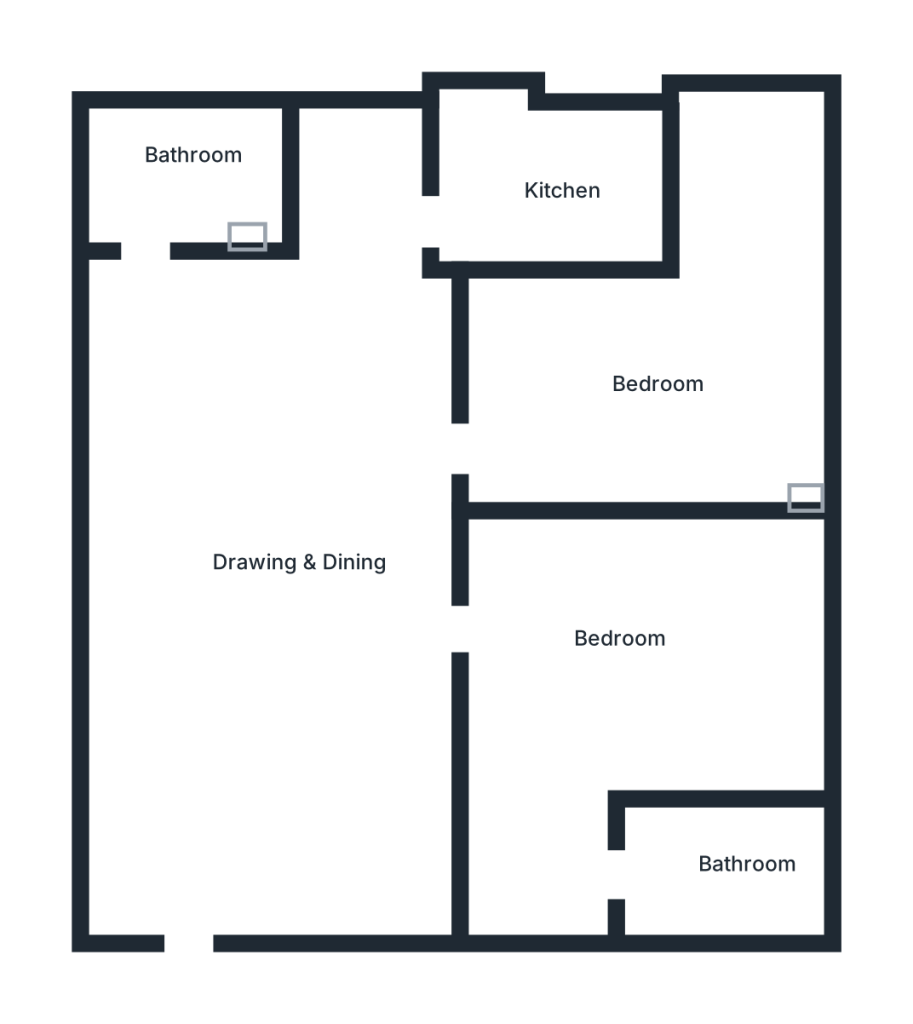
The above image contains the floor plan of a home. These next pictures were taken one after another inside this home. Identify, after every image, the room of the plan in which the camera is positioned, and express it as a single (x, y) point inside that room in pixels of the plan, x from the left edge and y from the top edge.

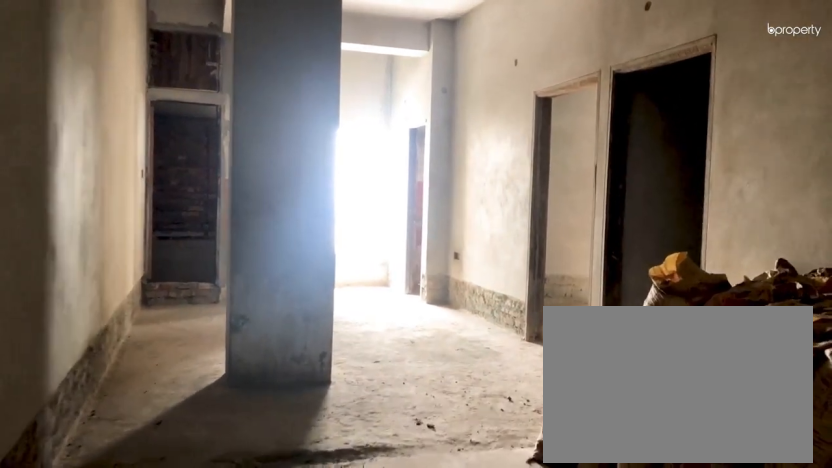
(182, 793)
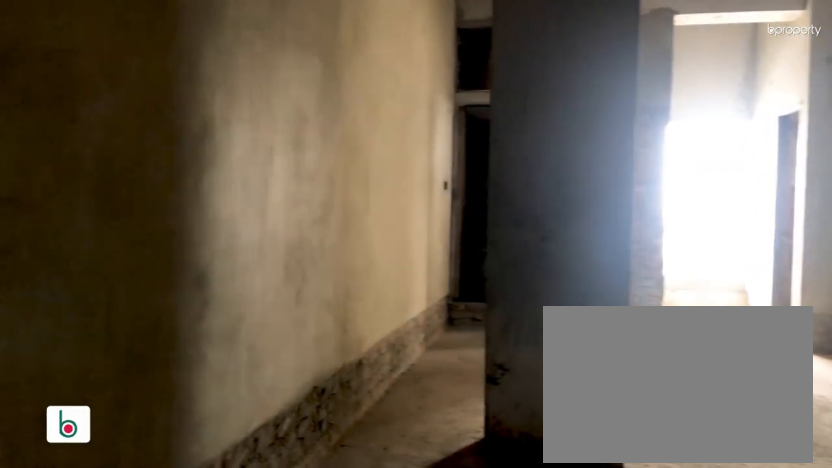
(215, 555)
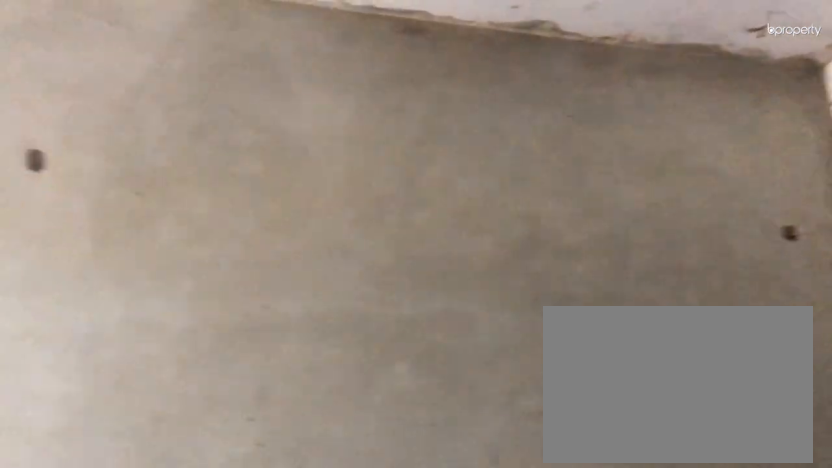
(216, 555)
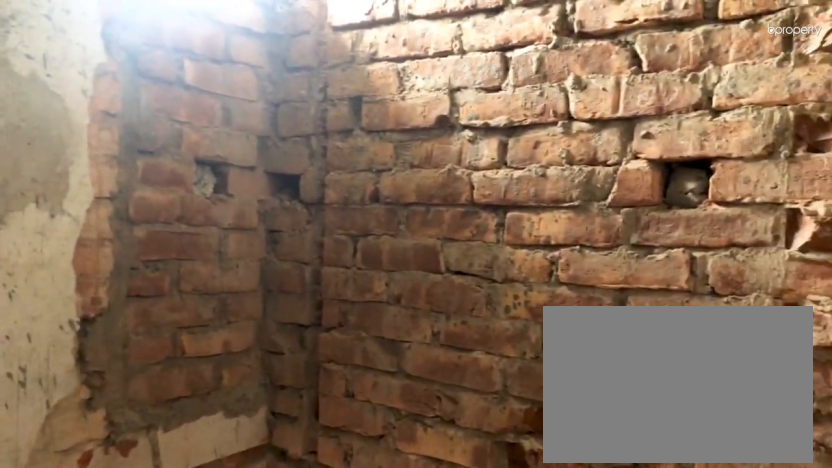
(174, 176)
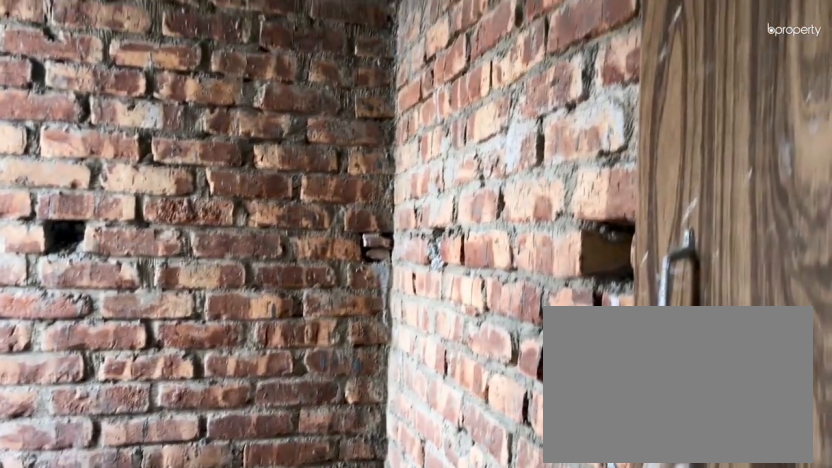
(551, 191)
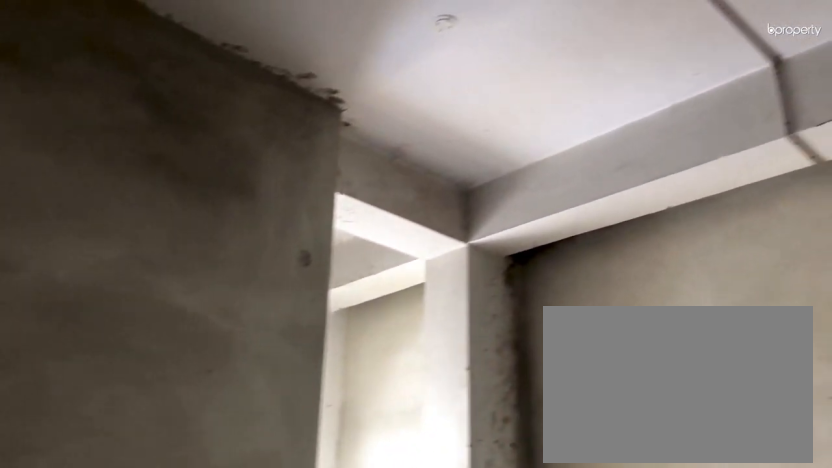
(677, 395)
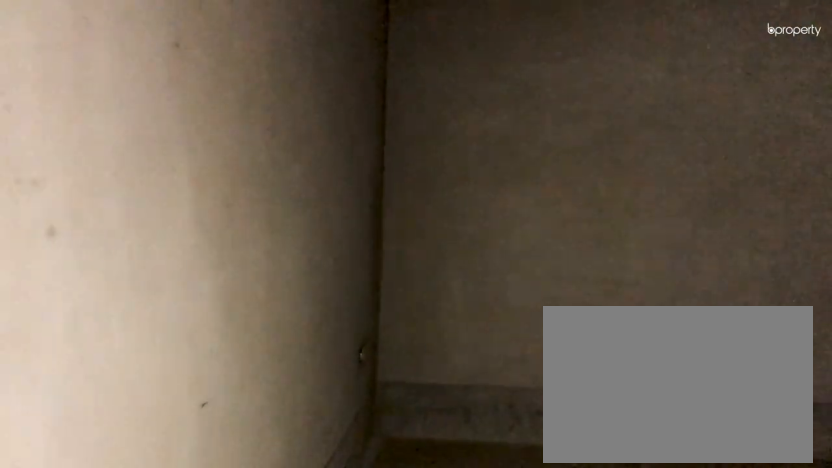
(595, 644)
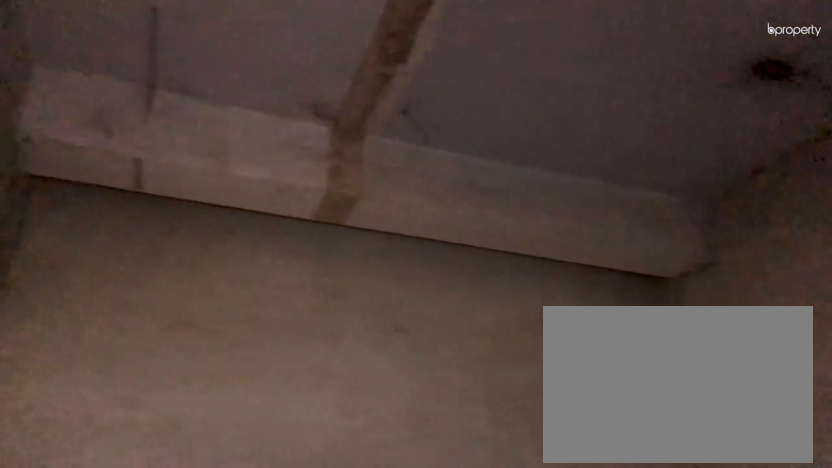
(601, 646)
